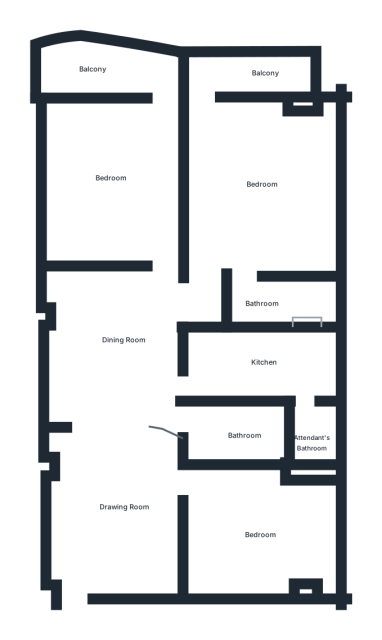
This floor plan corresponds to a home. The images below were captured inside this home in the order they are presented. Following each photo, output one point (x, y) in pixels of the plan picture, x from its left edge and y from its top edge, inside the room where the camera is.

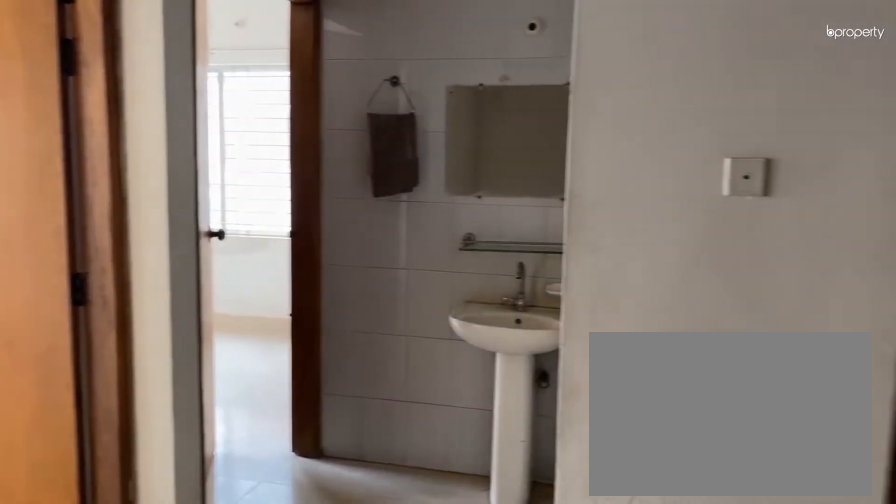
(117, 339)
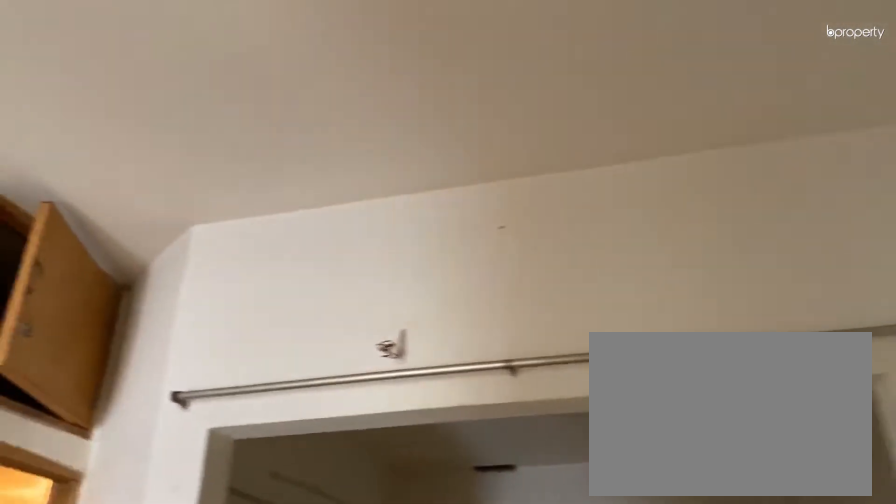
(117, 339)
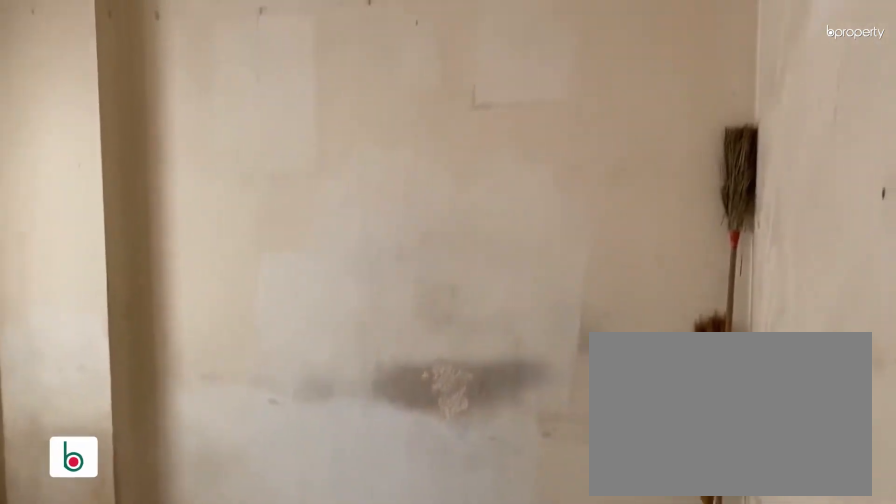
(262, 531)
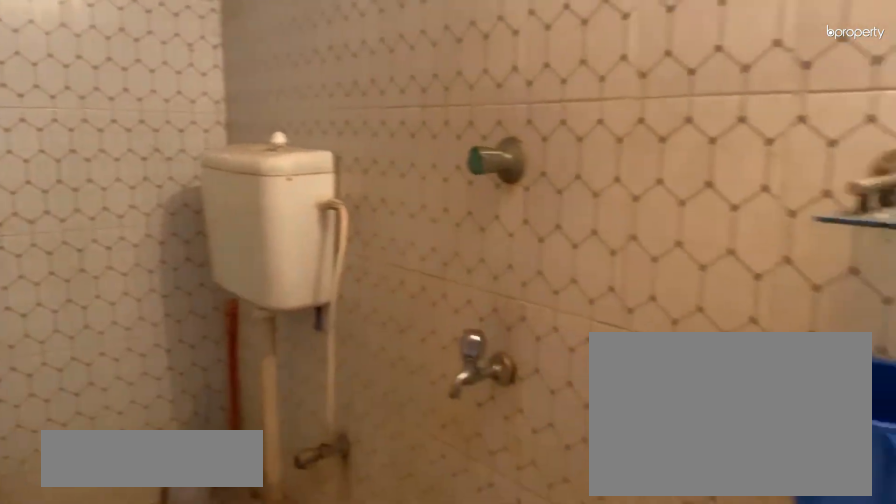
(240, 439)
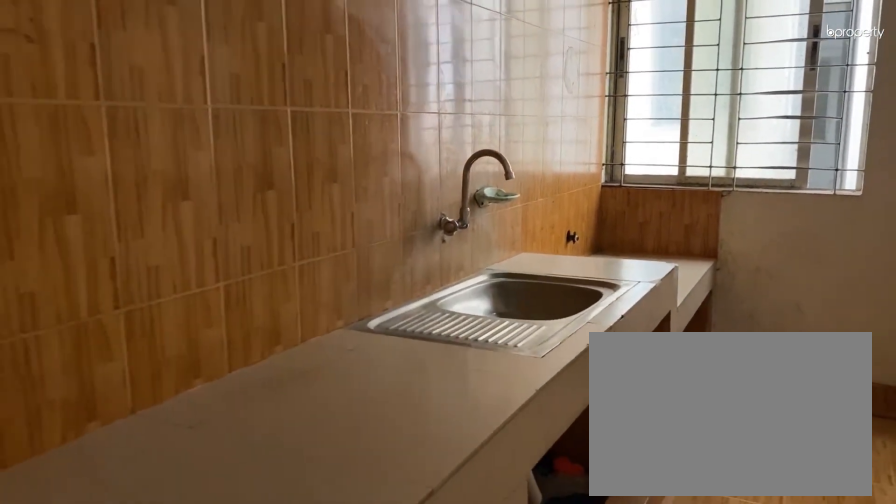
(261, 357)
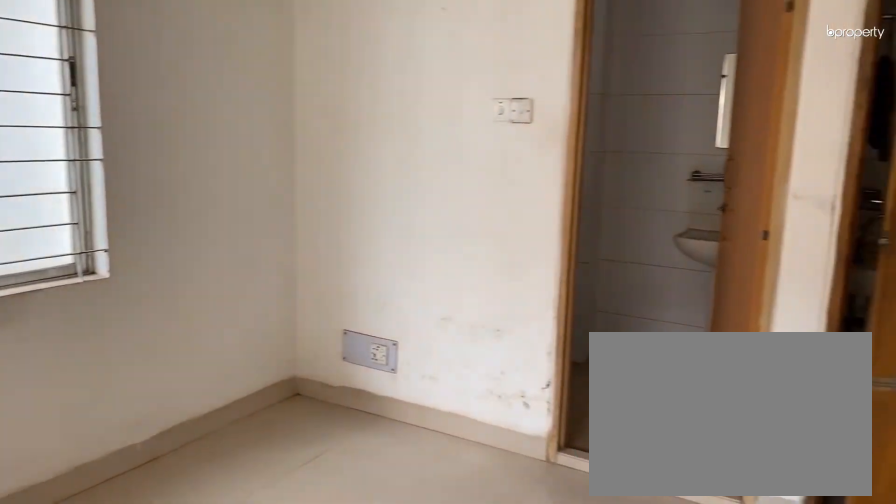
(253, 190)
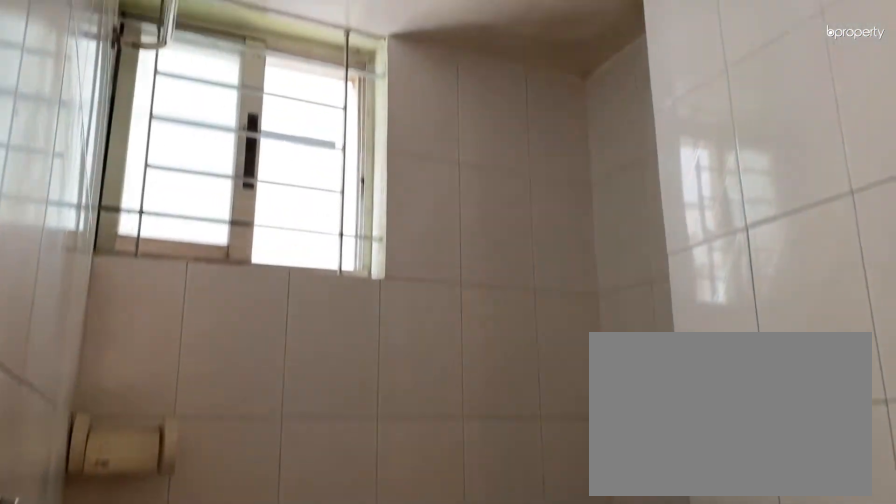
(275, 304)
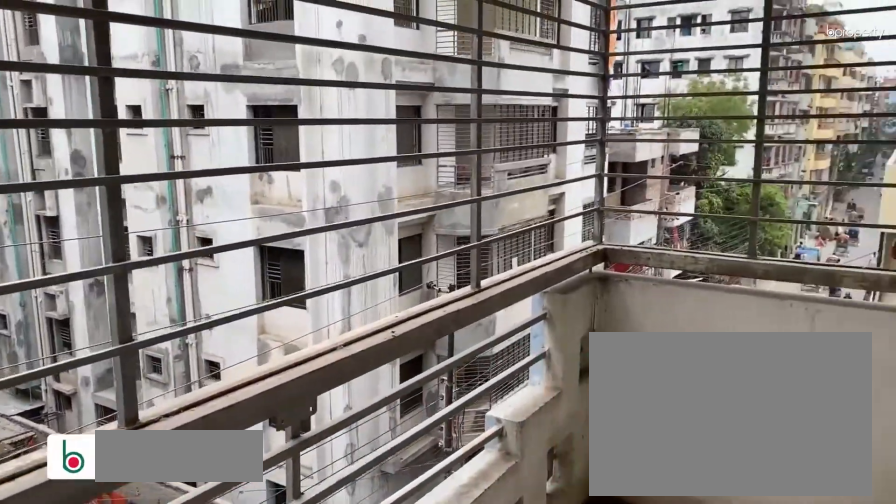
(262, 78)
